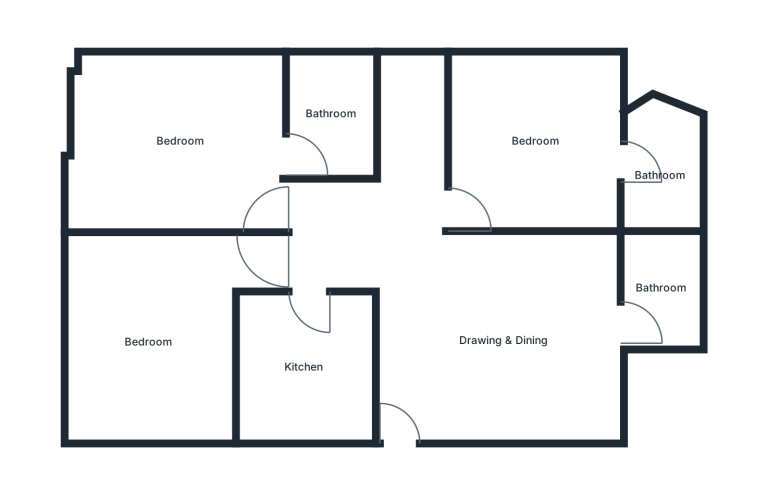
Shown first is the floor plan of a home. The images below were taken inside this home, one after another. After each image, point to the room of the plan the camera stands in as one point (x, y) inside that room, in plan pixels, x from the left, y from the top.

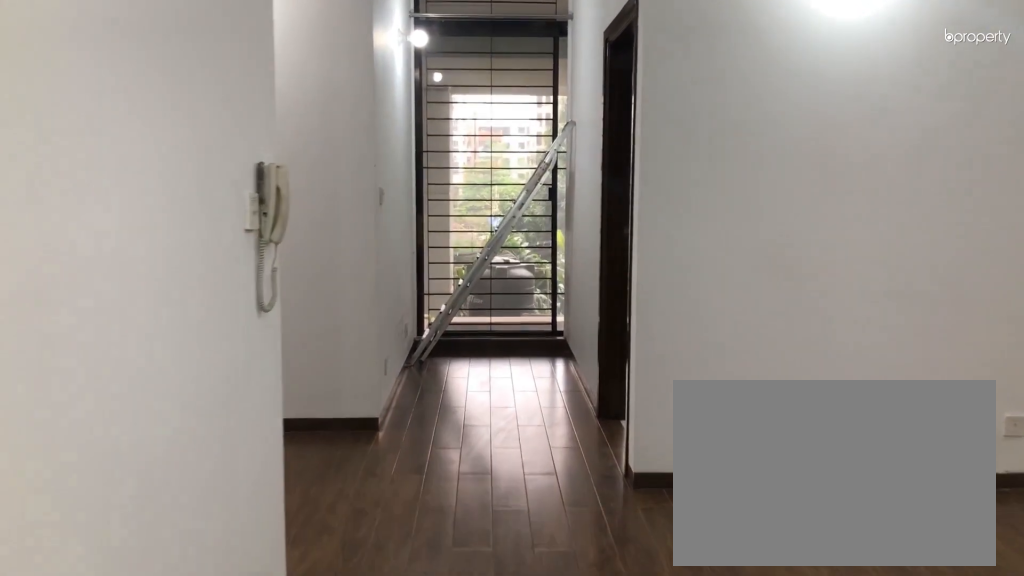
(407, 425)
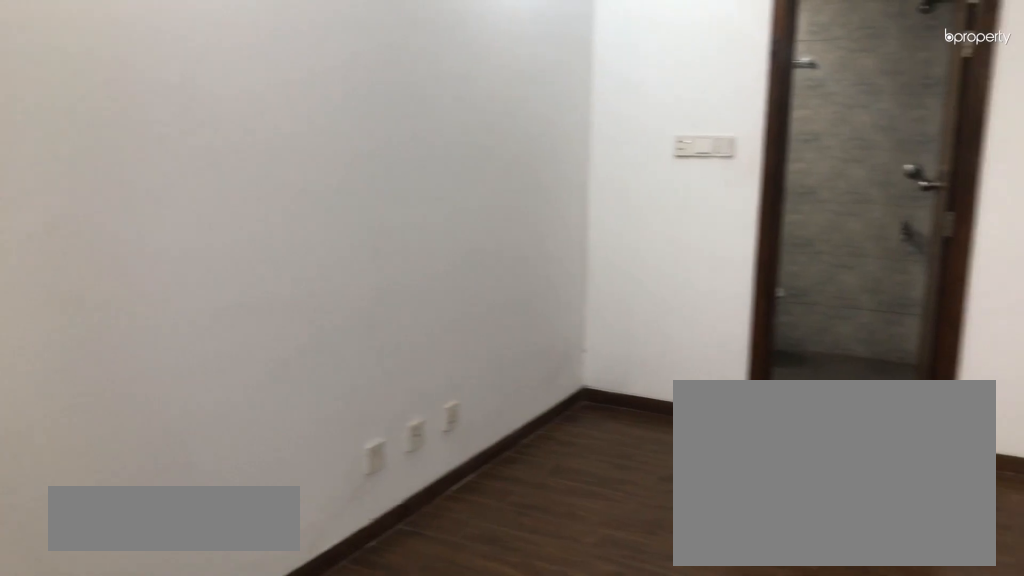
(502, 342)
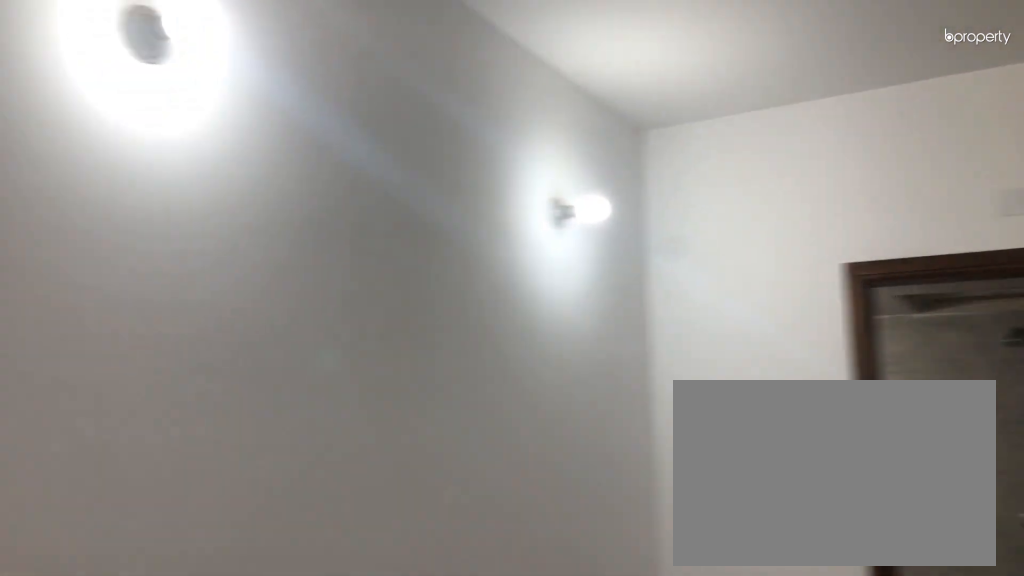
(502, 342)
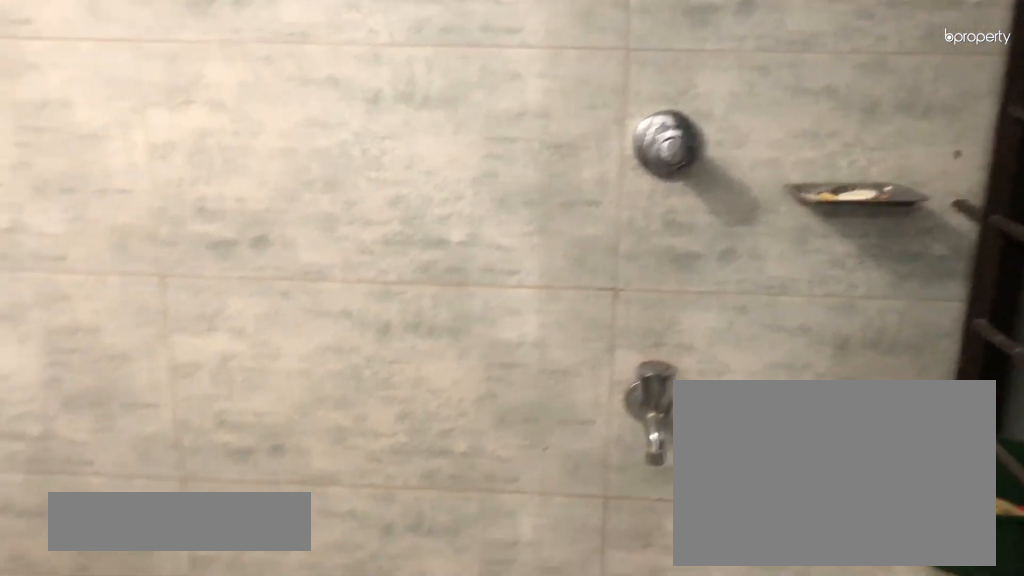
(661, 289)
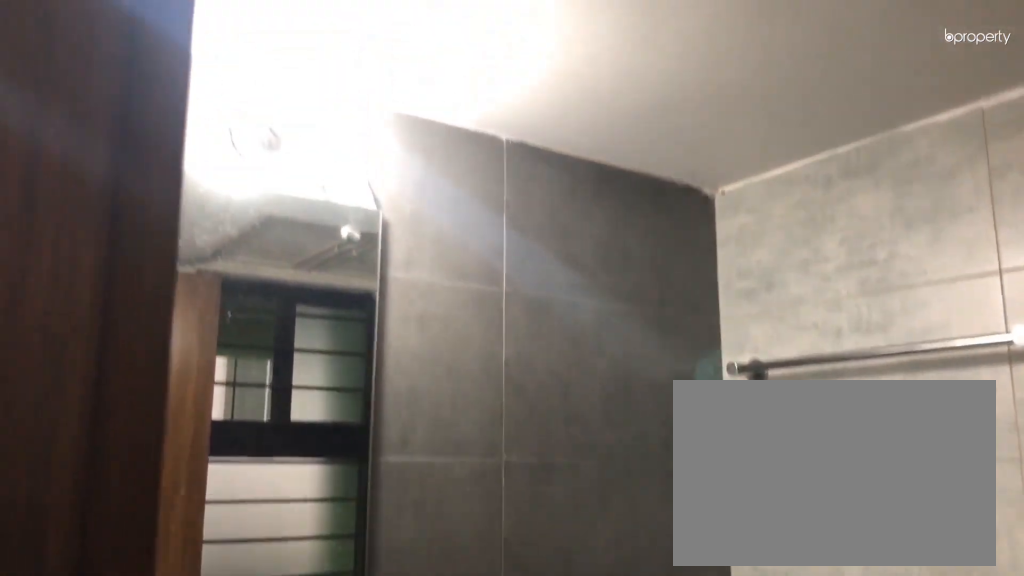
(661, 289)
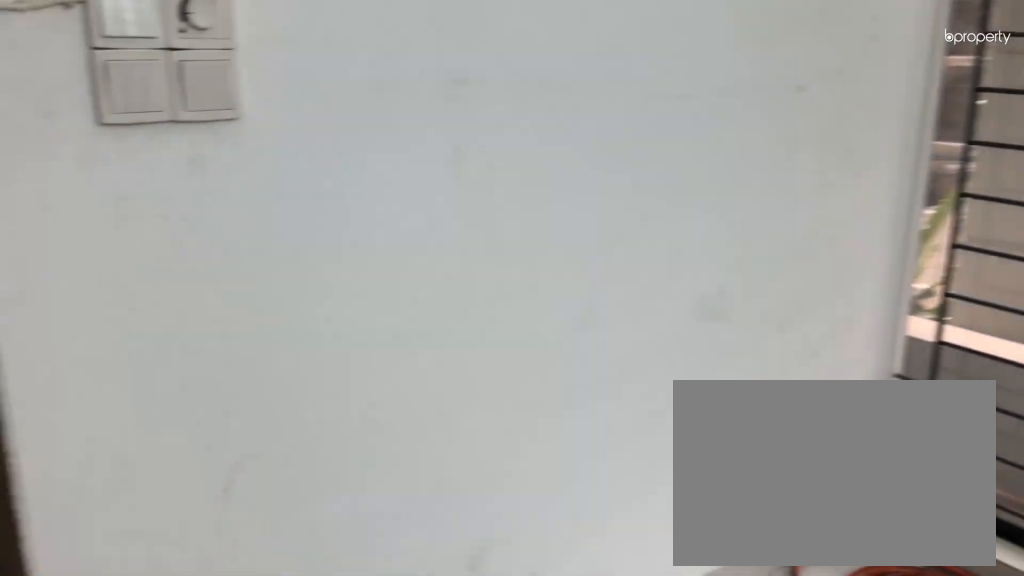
(535, 141)
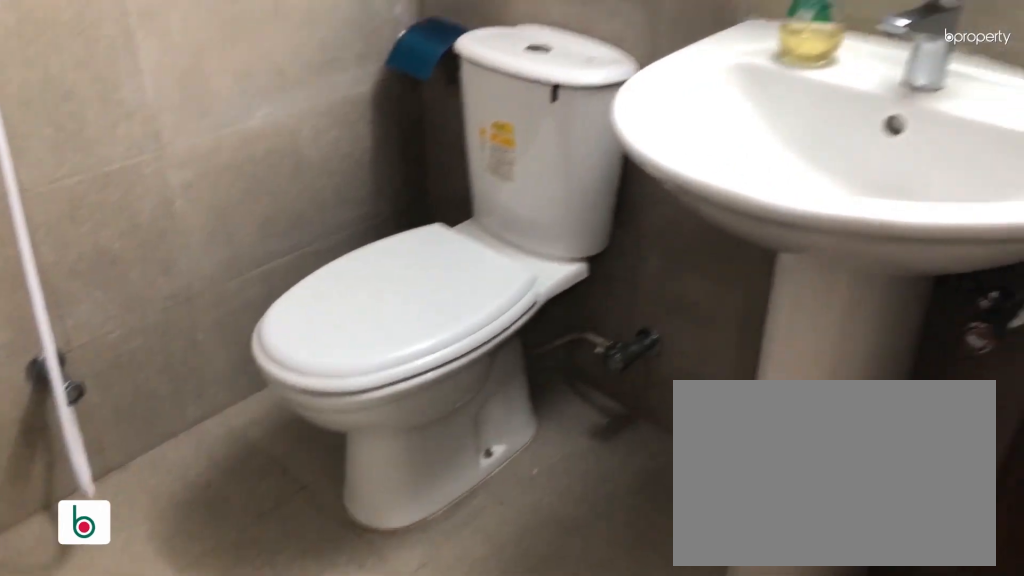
(659, 176)
